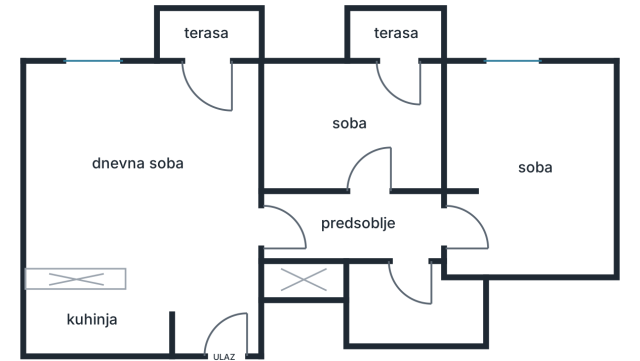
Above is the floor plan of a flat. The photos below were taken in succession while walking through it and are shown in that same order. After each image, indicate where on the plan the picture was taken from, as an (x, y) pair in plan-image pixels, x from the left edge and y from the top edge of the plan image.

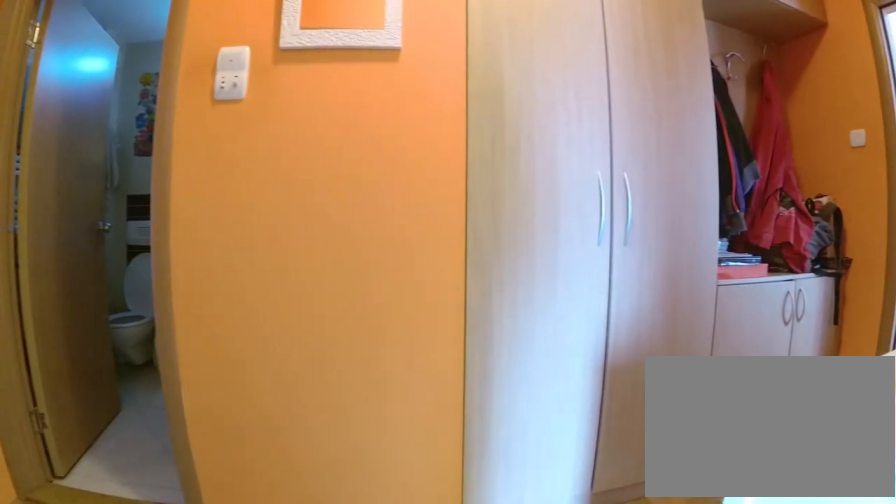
(382, 186)
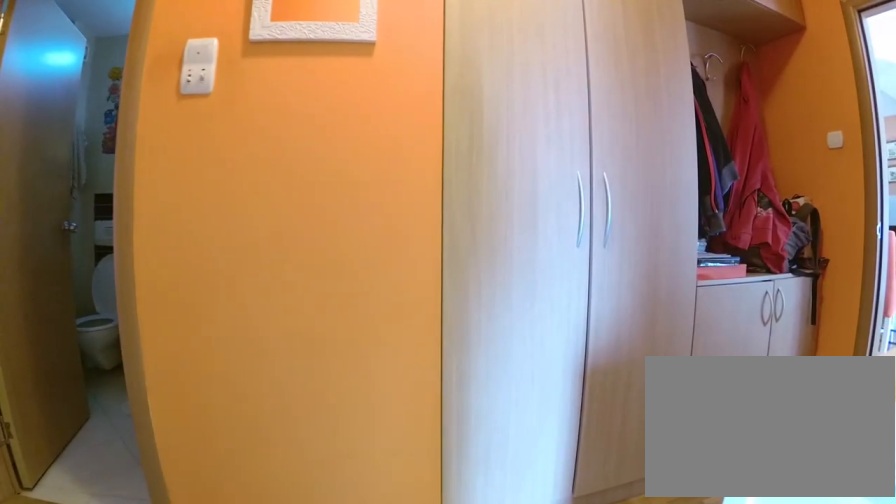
(384, 186)
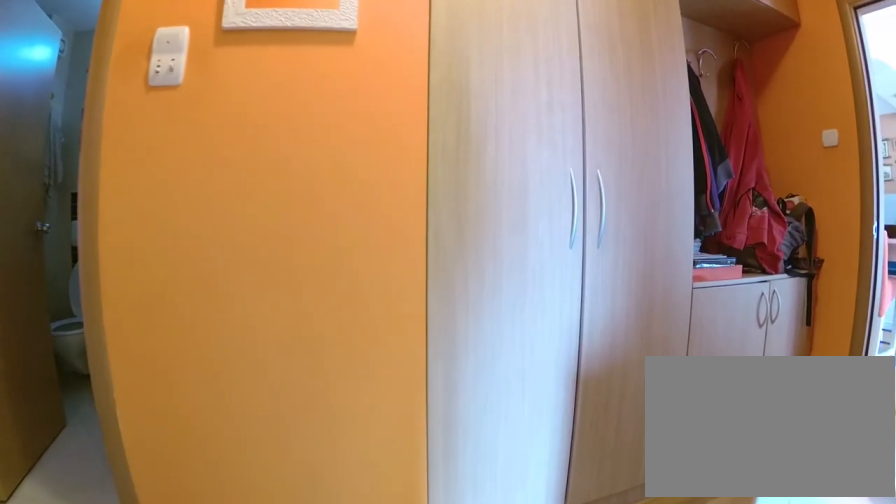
(384, 189)
